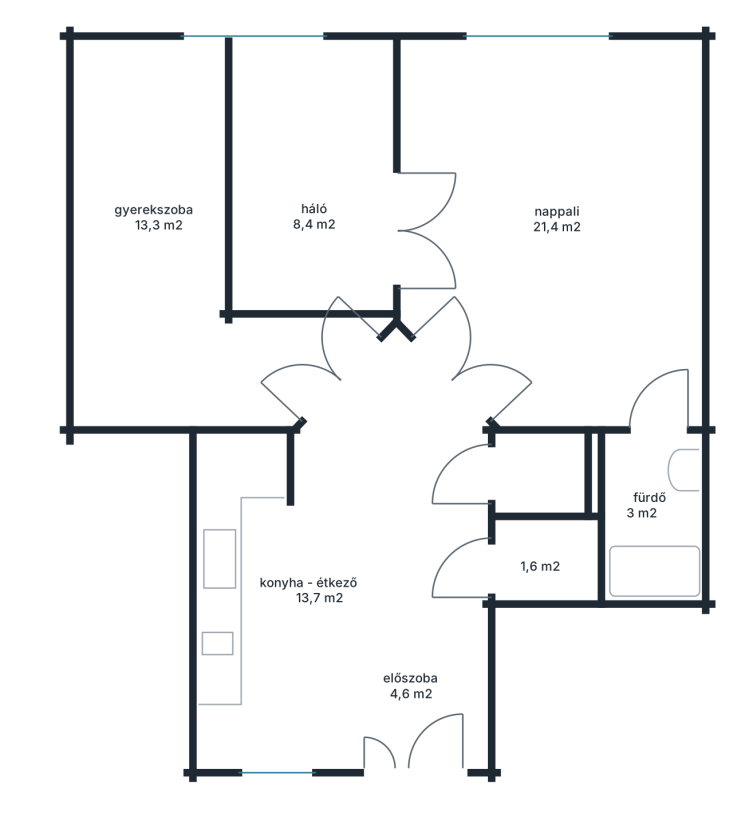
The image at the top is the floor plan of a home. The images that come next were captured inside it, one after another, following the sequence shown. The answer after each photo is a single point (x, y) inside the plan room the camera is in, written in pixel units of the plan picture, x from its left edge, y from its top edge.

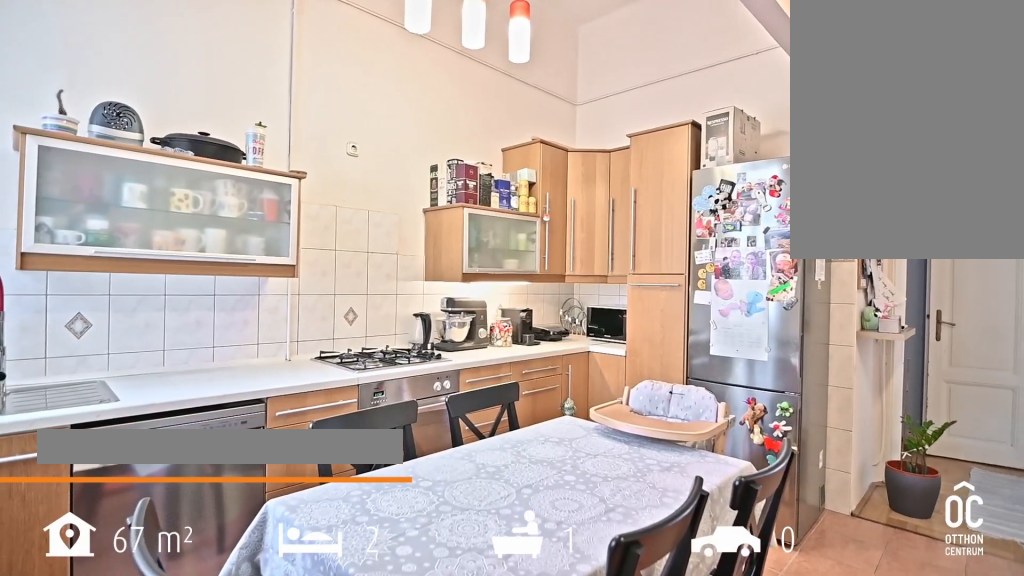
(337, 624)
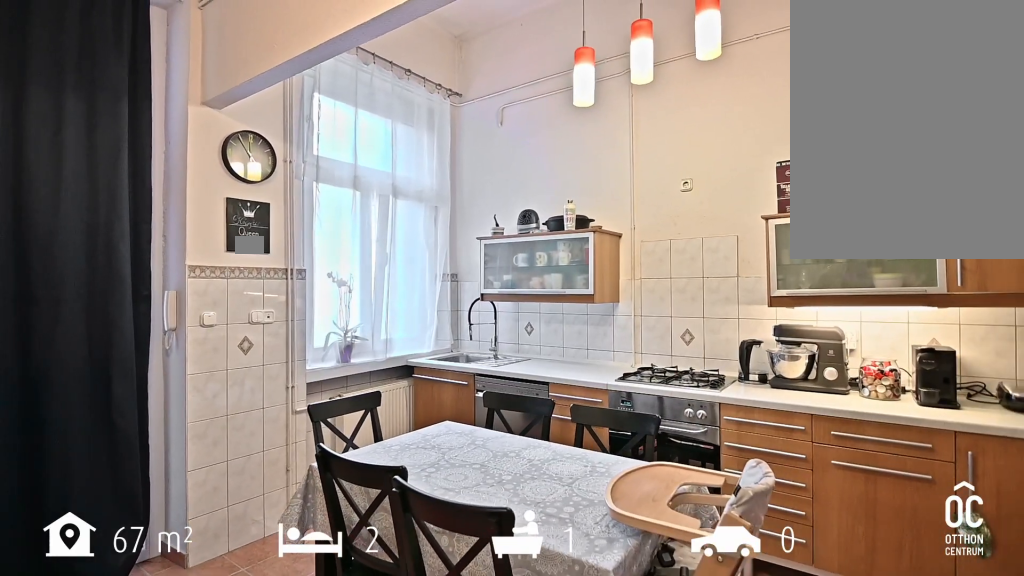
(336, 624)
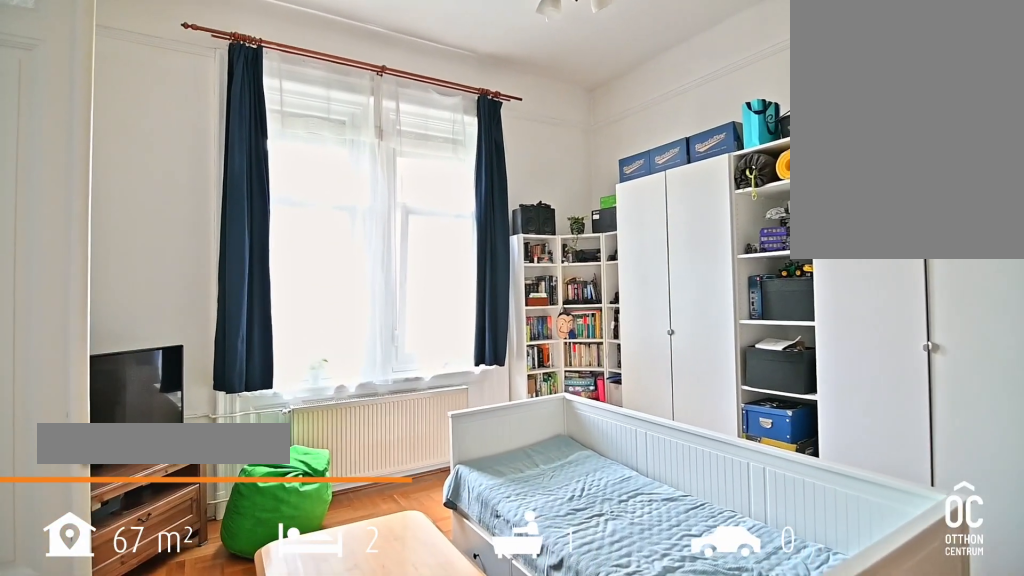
(557, 237)
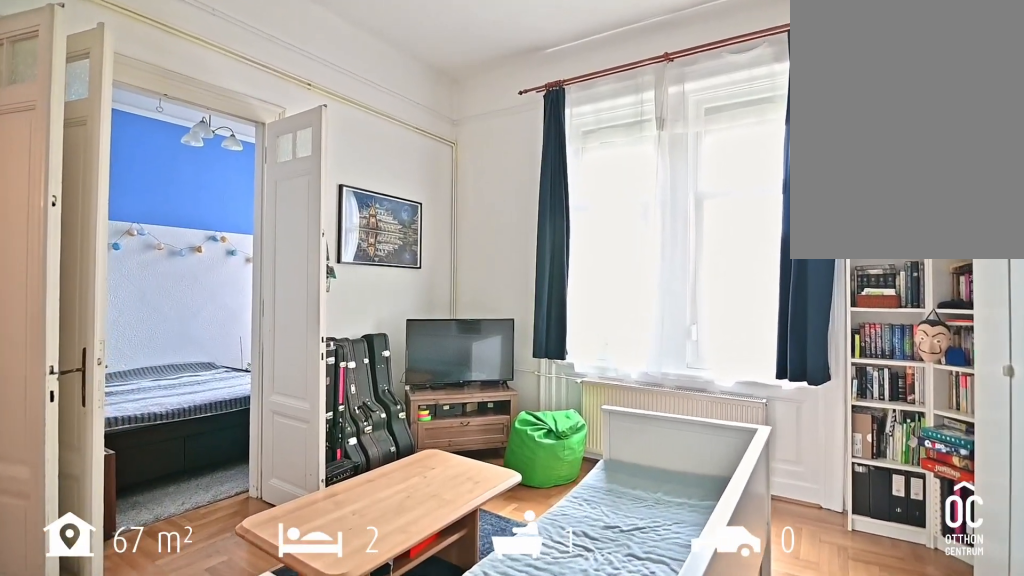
(556, 237)
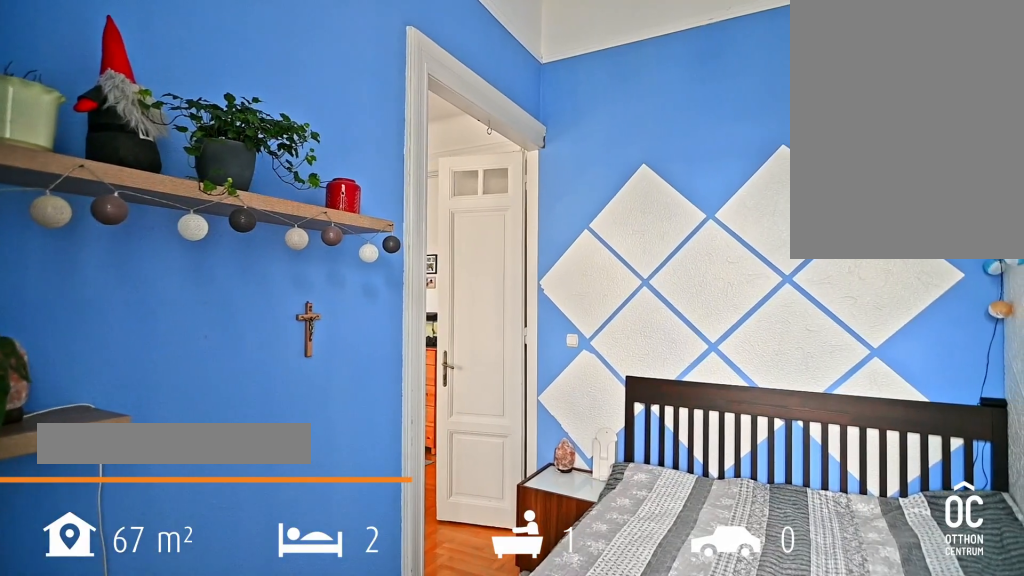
(314, 189)
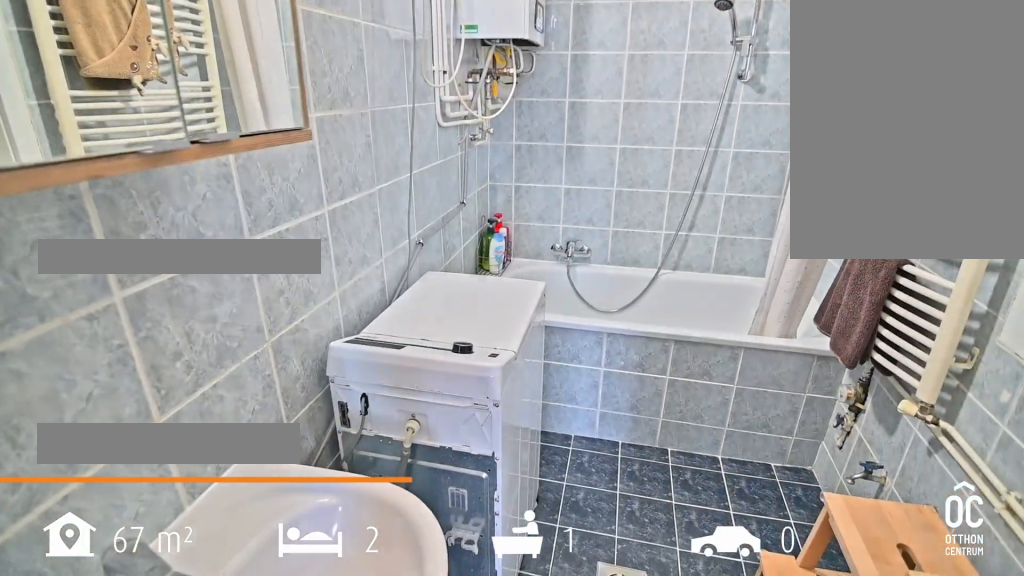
(655, 516)
